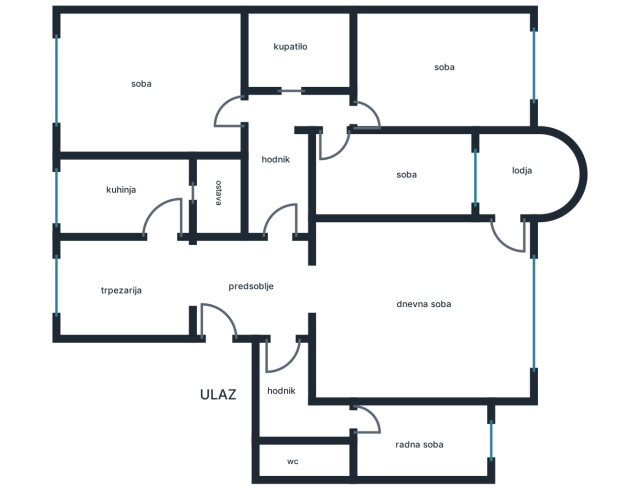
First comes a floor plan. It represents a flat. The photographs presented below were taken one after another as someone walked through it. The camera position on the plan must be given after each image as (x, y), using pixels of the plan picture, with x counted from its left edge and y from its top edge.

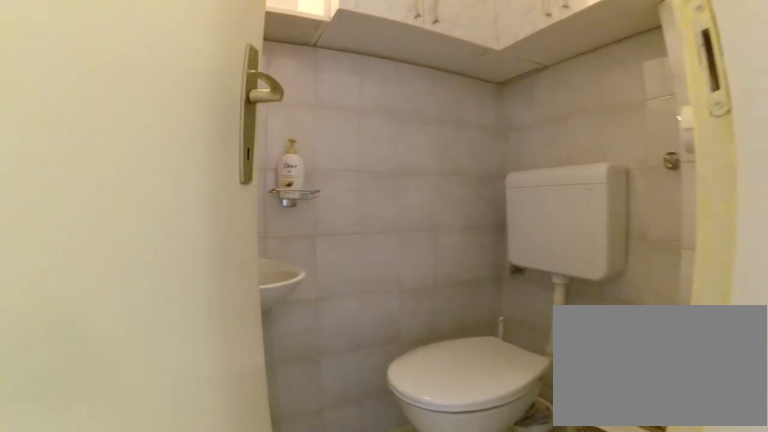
(342, 418)
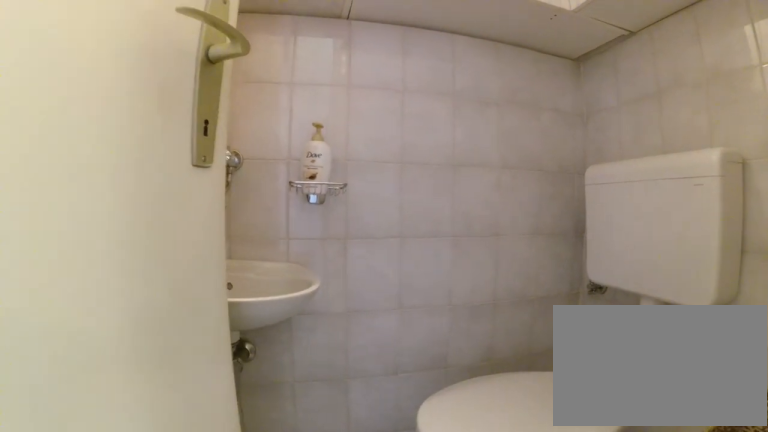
(323, 429)
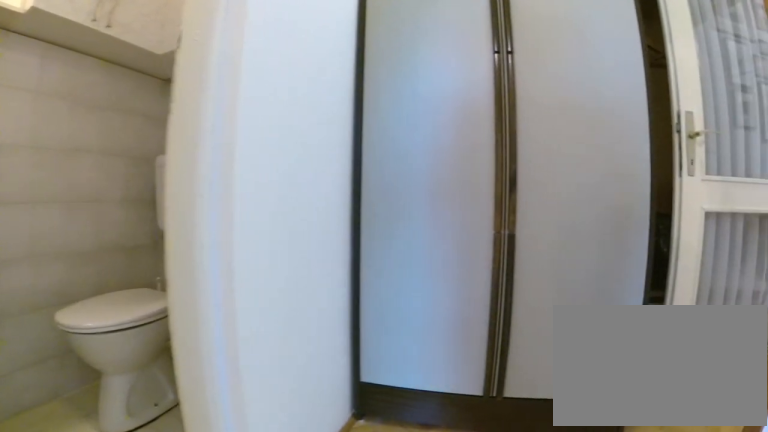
(349, 421)
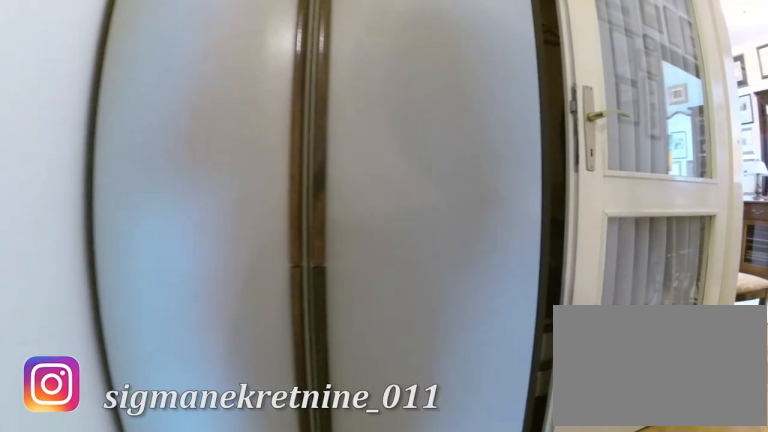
(326, 424)
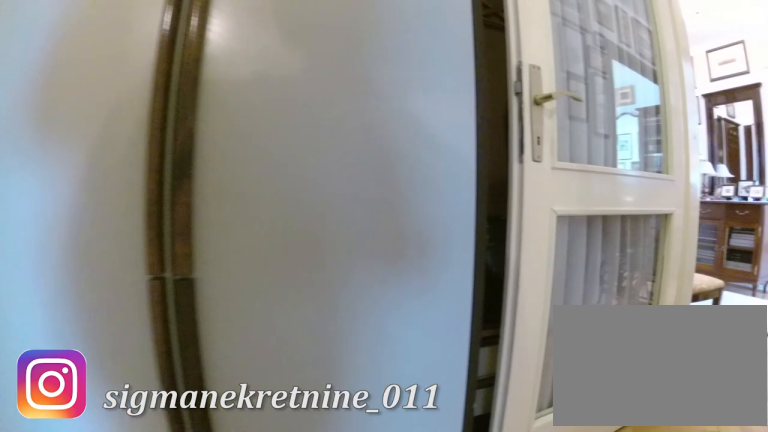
(320, 427)
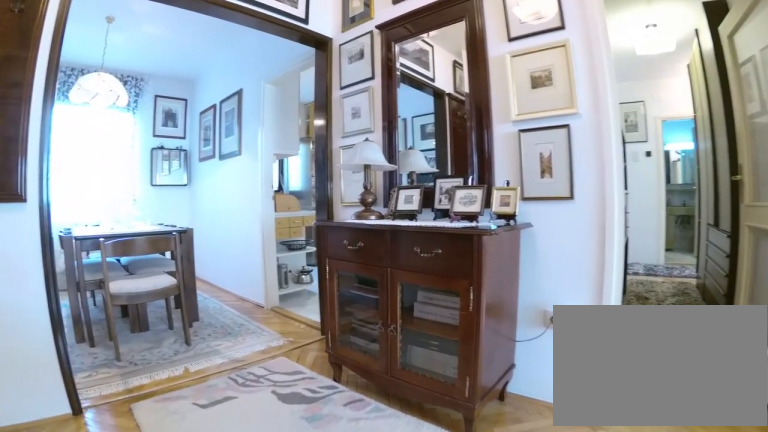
(270, 308)
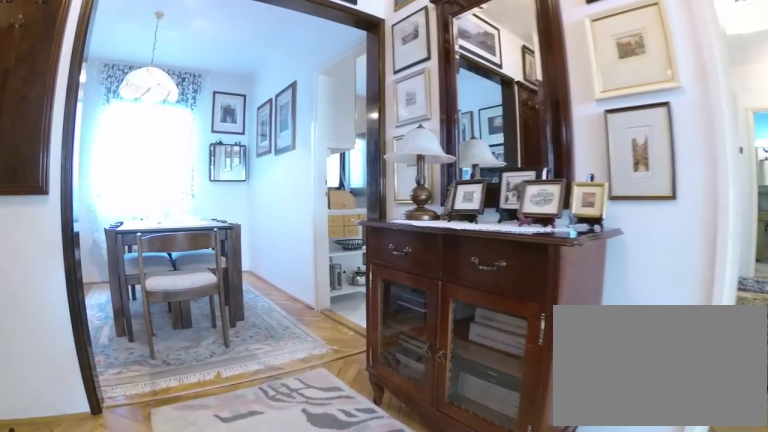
(264, 297)
